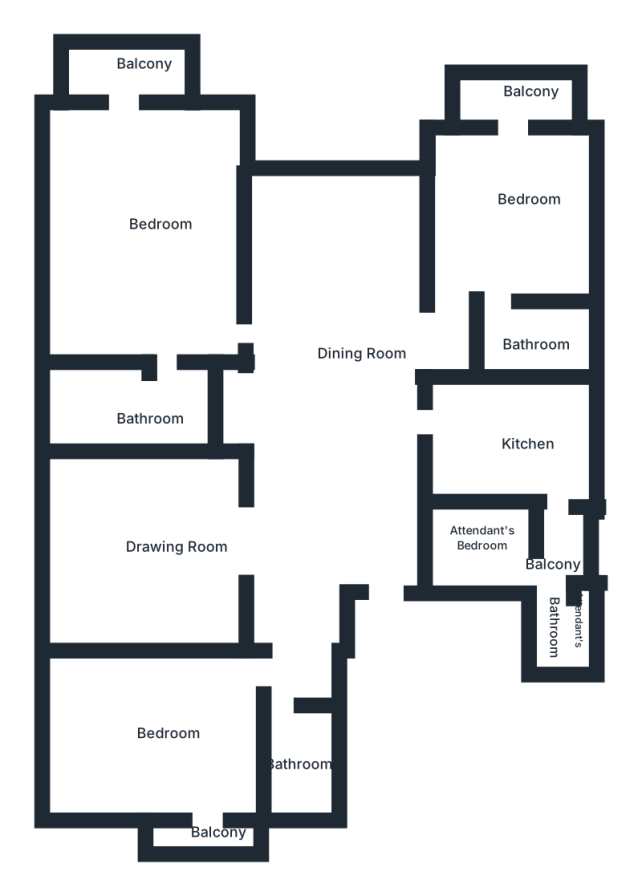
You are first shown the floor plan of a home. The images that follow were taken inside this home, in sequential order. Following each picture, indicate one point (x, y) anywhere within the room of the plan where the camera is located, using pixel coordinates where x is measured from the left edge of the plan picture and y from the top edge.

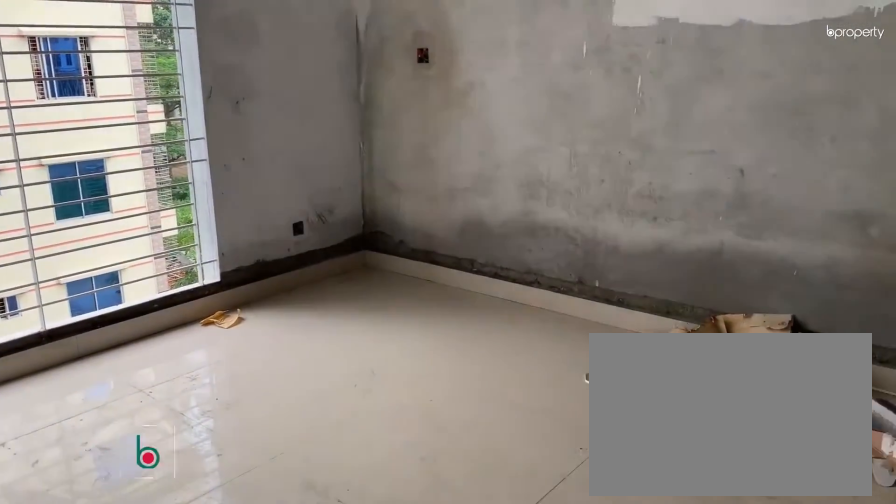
(141, 544)
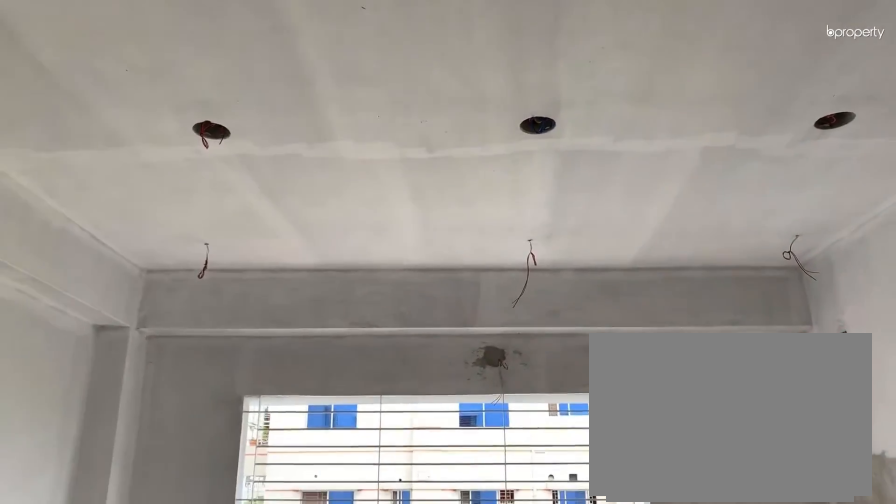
(155, 545)
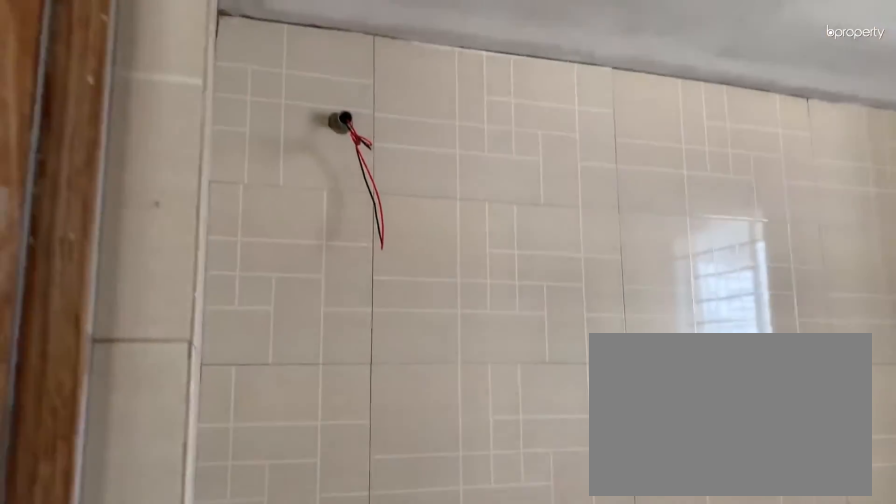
(285, 758)
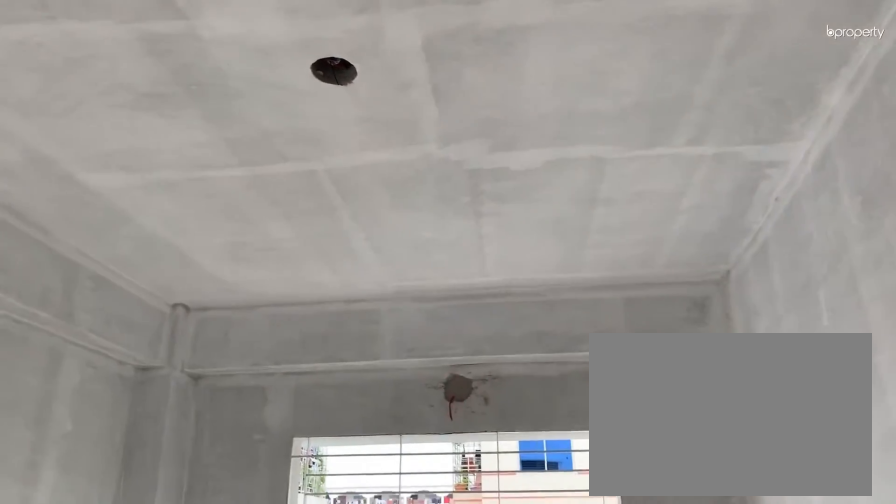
(189, 731)
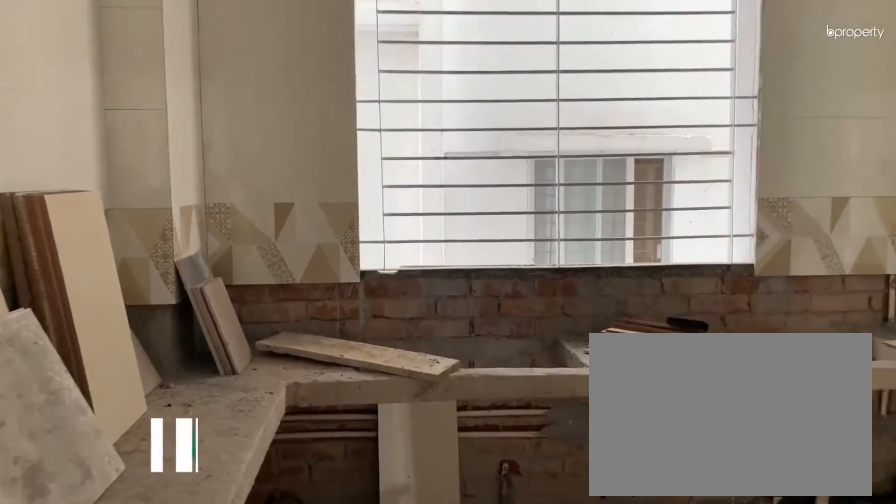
(517, 428)
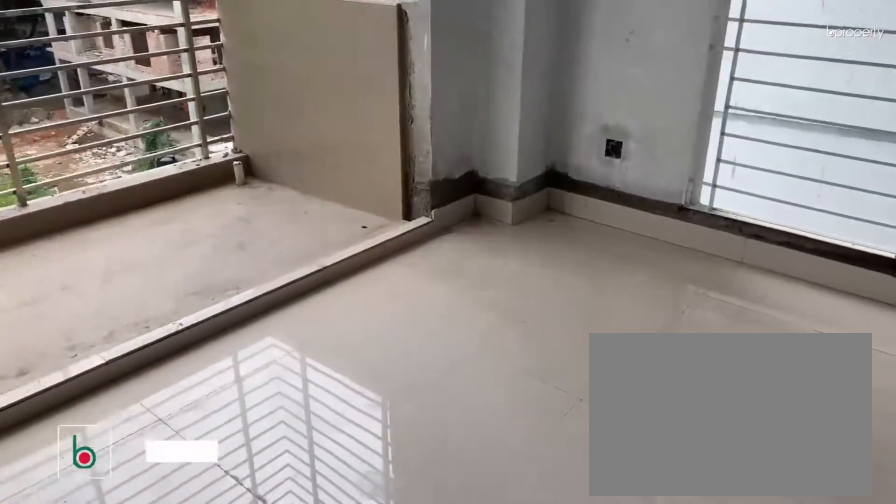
(514, 224)
